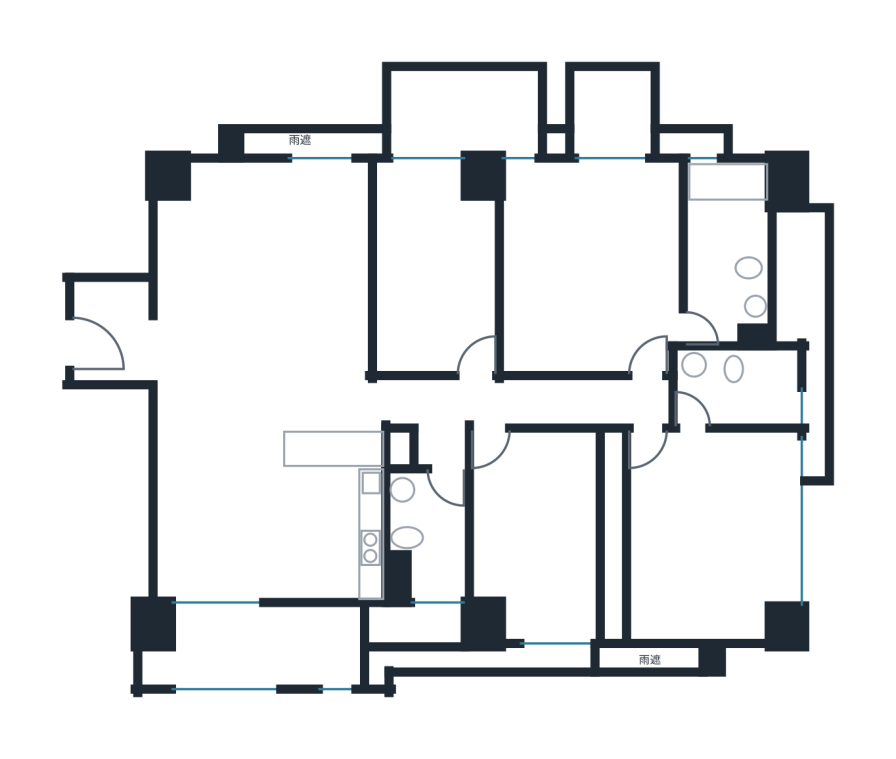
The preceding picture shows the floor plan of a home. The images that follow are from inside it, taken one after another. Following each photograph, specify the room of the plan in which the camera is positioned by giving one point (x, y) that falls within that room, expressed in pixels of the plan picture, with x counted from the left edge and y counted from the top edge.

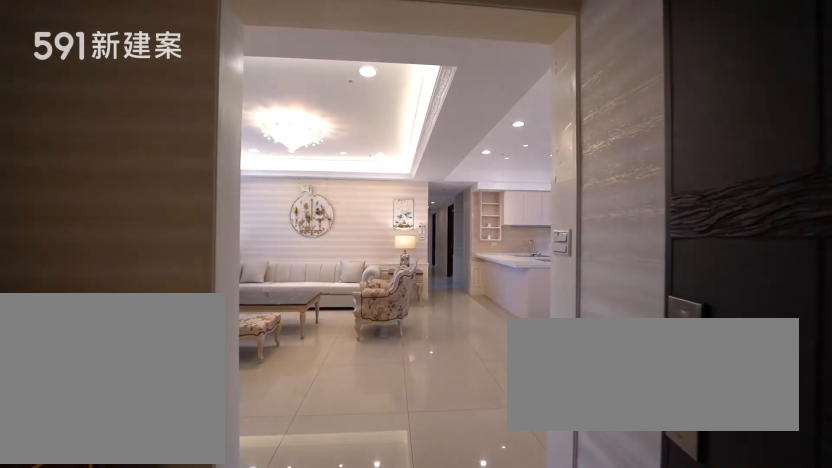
(114, 327)
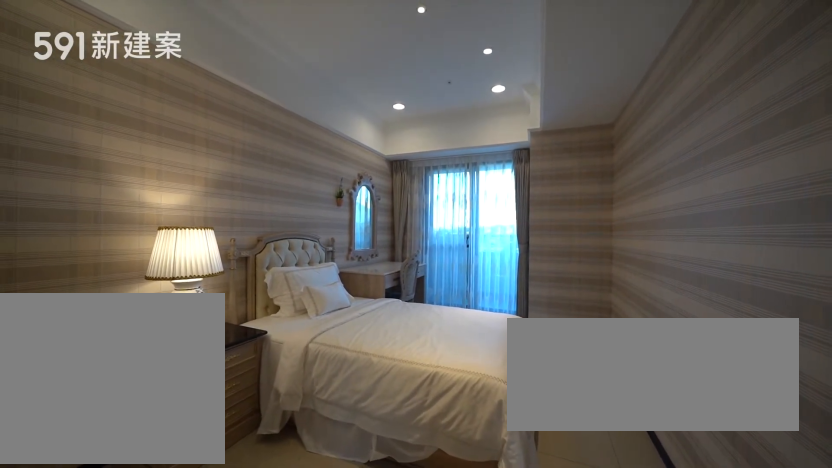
(433, 262)
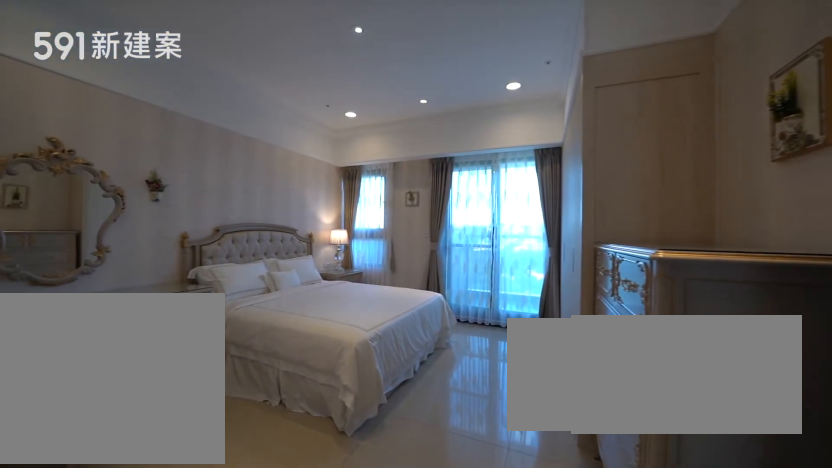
(589, 262)
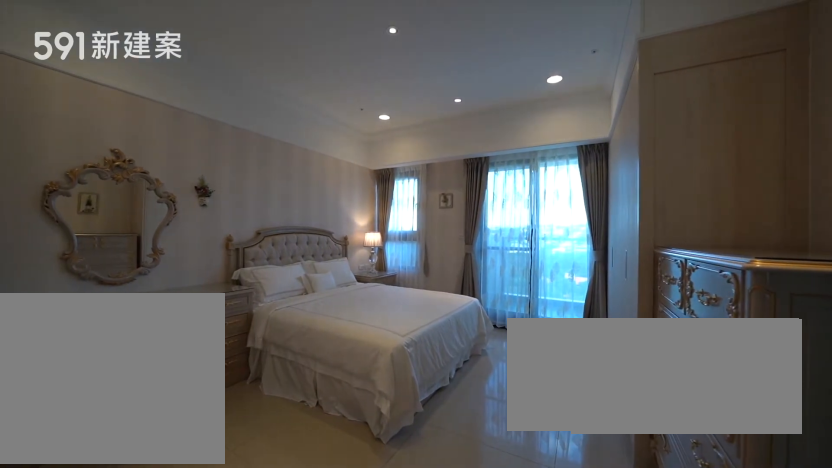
(589, 262)
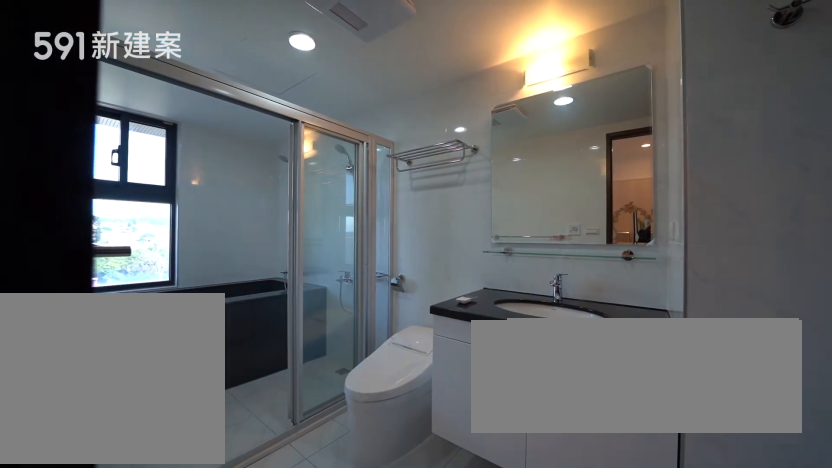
(727, 245)
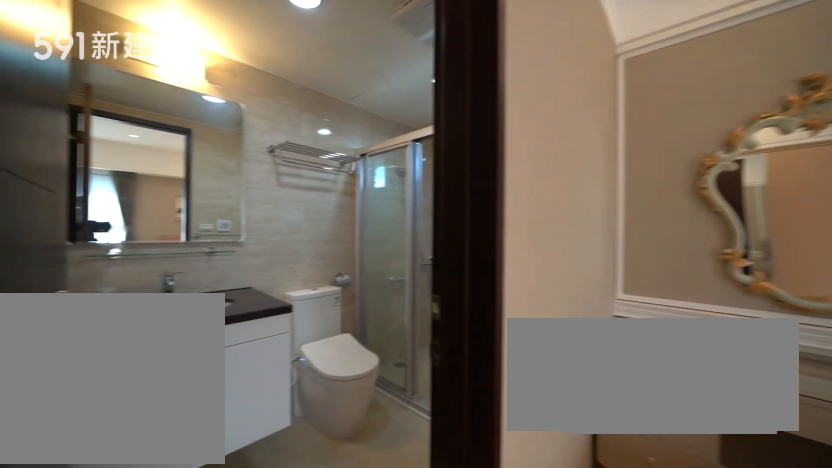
(744, 386)
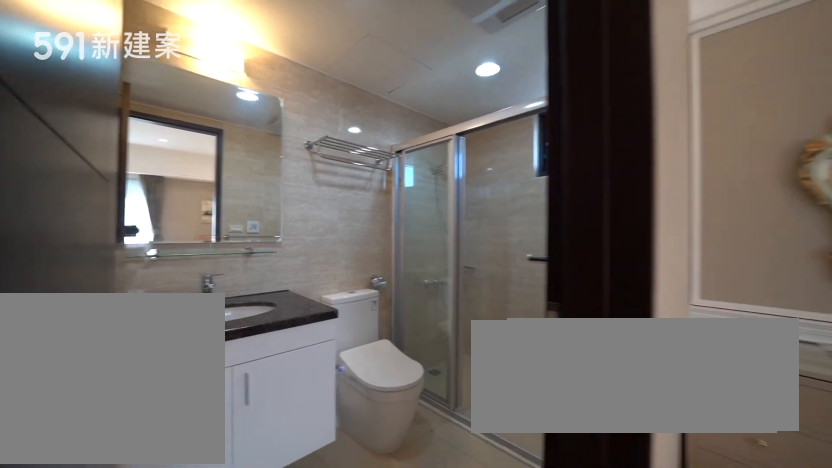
(744, 386)
